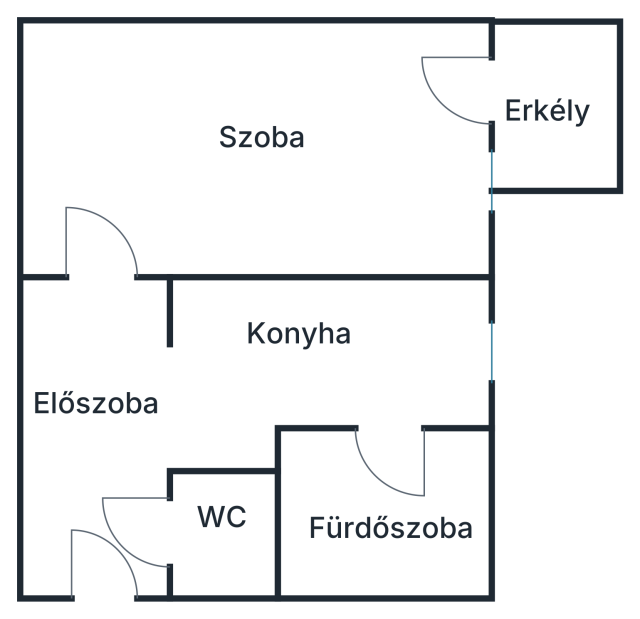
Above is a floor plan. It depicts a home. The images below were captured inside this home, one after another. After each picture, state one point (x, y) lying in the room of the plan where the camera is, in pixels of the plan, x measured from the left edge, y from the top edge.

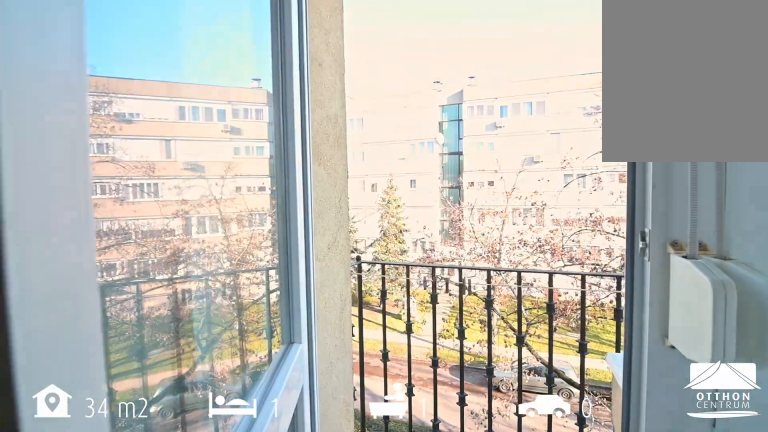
(554, 110)
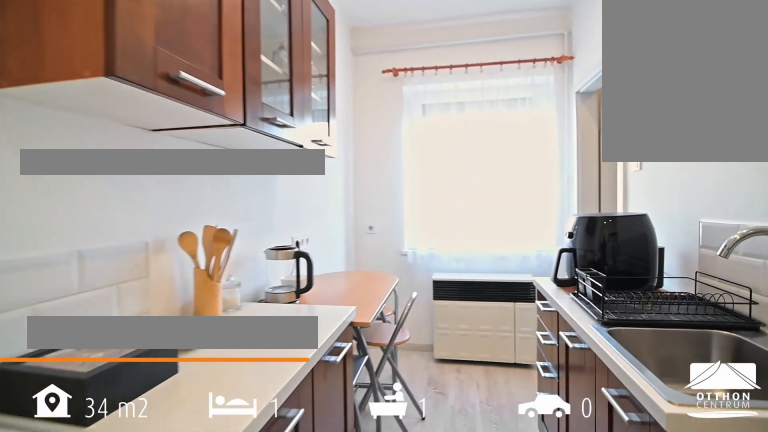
(316, 364)
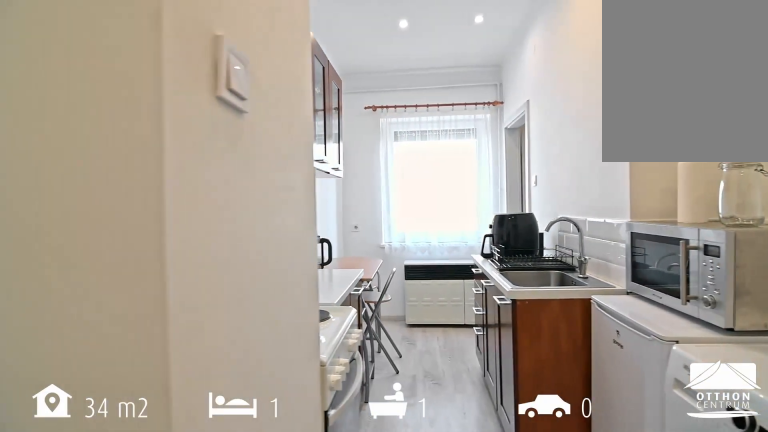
(316, 364)
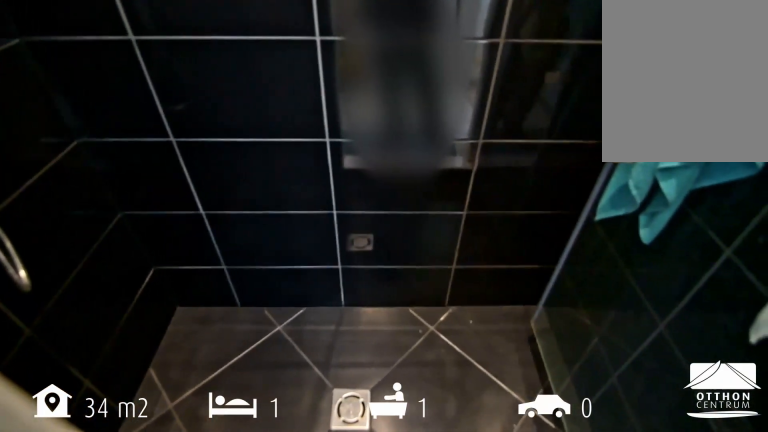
(404, 529)
